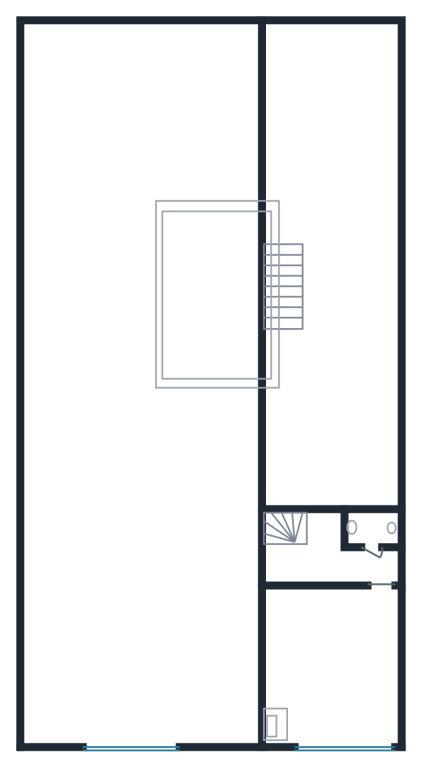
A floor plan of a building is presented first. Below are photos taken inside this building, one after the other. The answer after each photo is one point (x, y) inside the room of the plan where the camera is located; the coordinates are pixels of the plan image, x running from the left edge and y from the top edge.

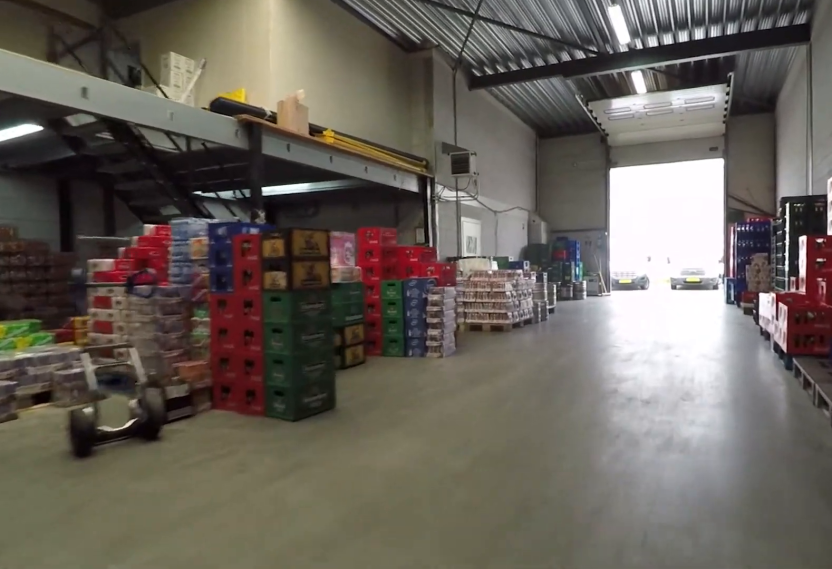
(34, 652)
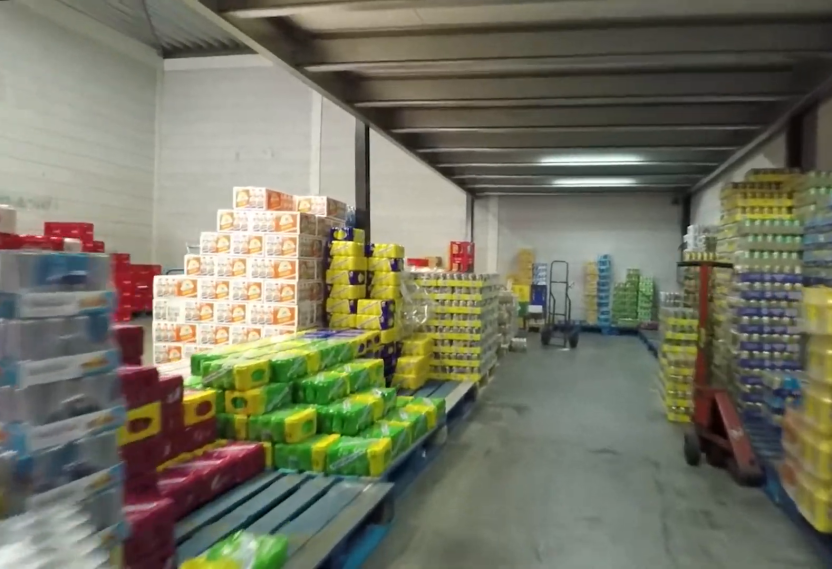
(332, 264)
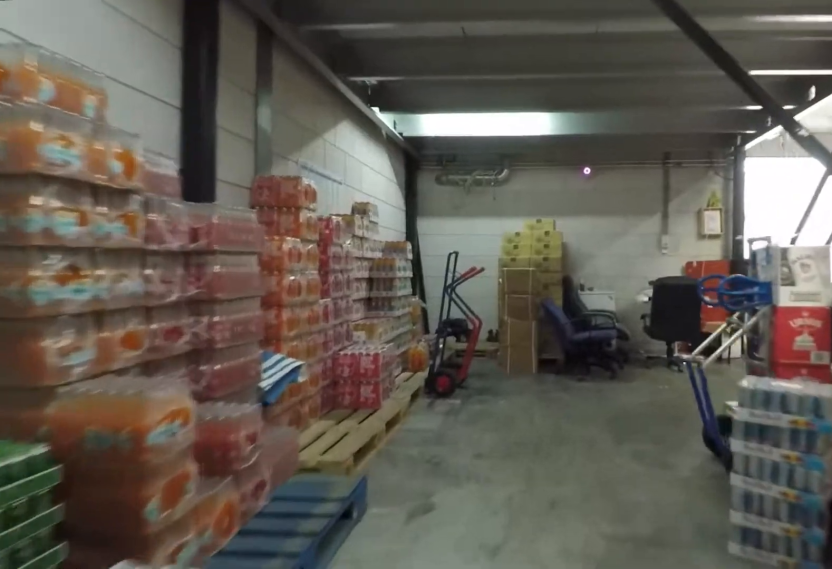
(332, 264)
